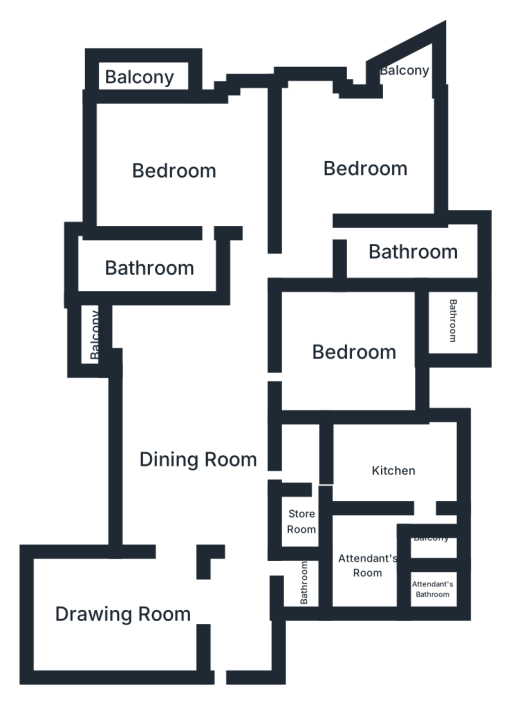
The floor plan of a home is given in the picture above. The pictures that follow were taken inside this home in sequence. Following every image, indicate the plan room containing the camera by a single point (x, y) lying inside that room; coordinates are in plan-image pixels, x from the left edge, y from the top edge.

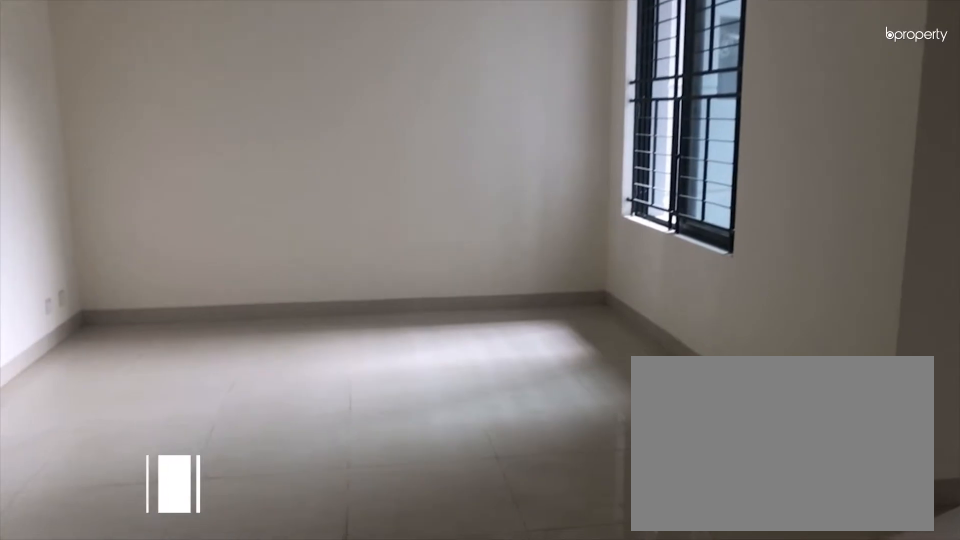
(128, 611)
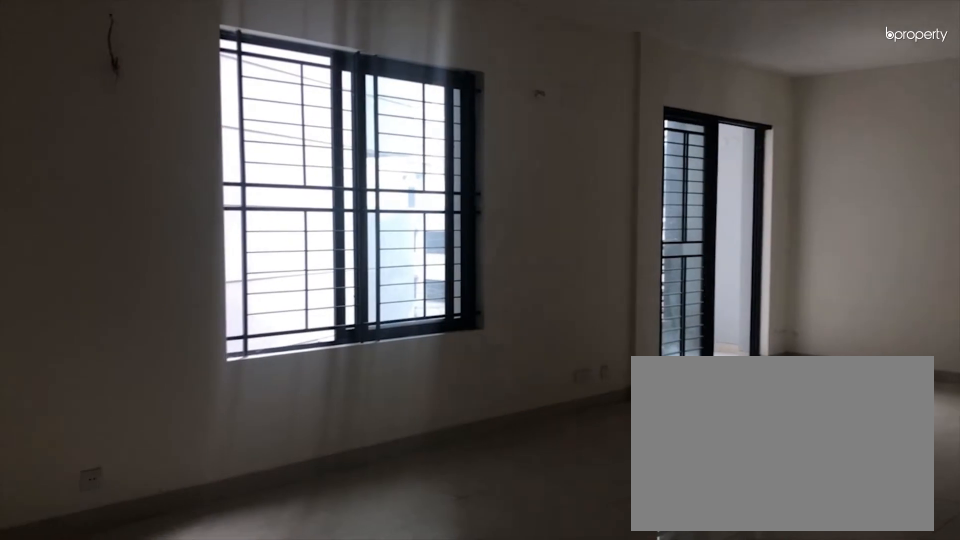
(200, 462)
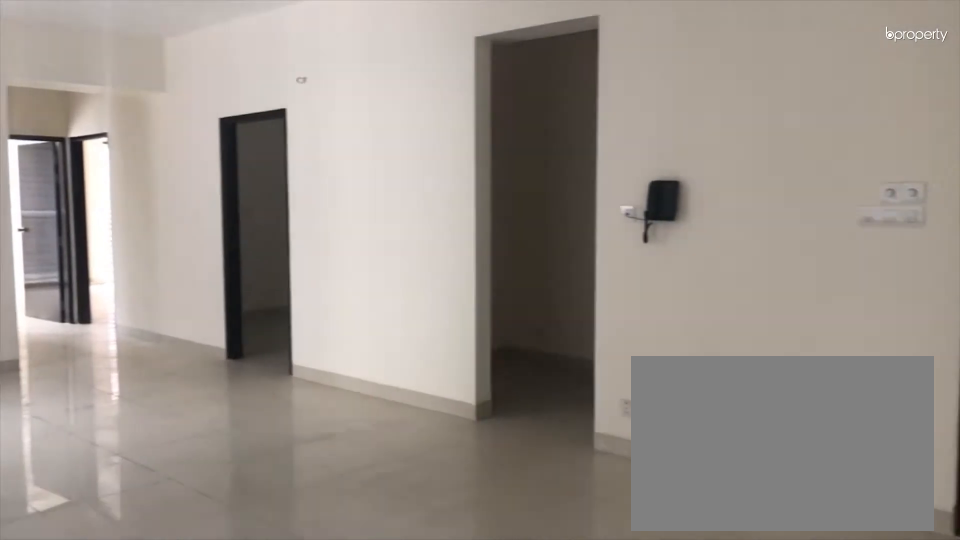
(200, 462)
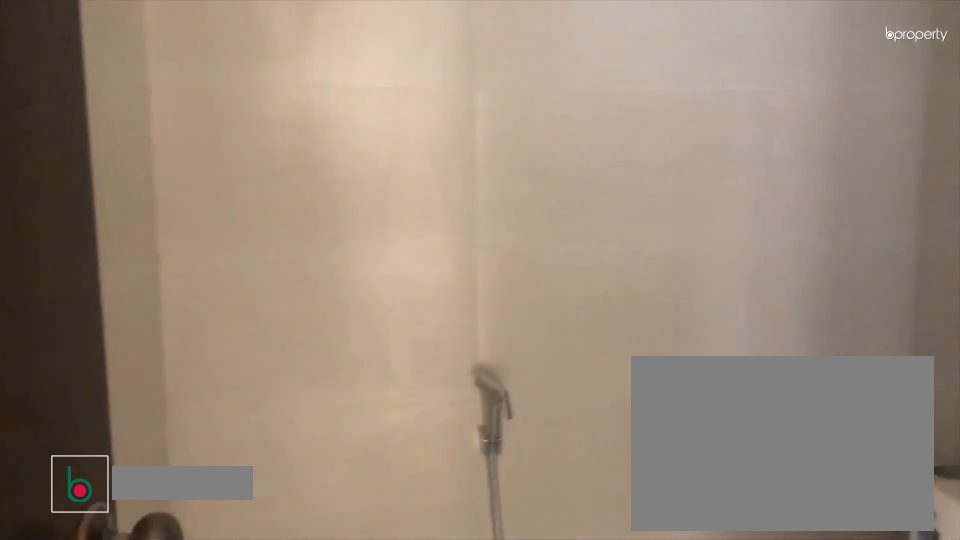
(305, 581)
